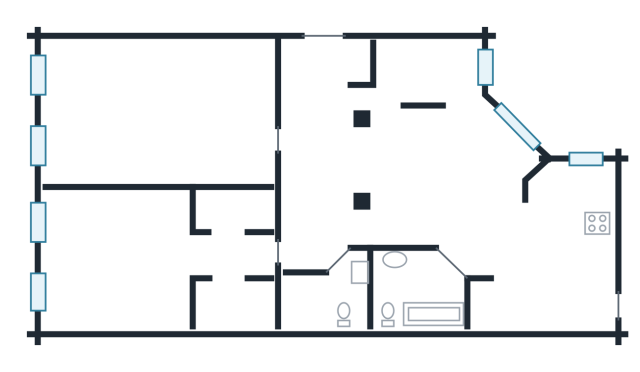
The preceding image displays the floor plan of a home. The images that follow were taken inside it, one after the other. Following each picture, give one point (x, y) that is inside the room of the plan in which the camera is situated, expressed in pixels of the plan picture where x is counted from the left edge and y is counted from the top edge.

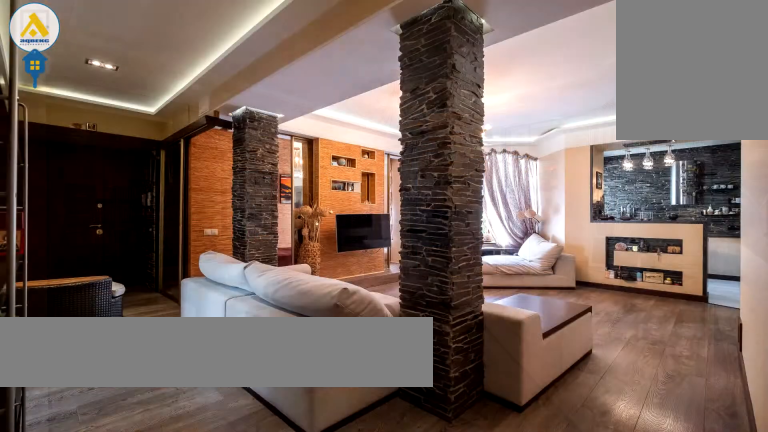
(415, 164)
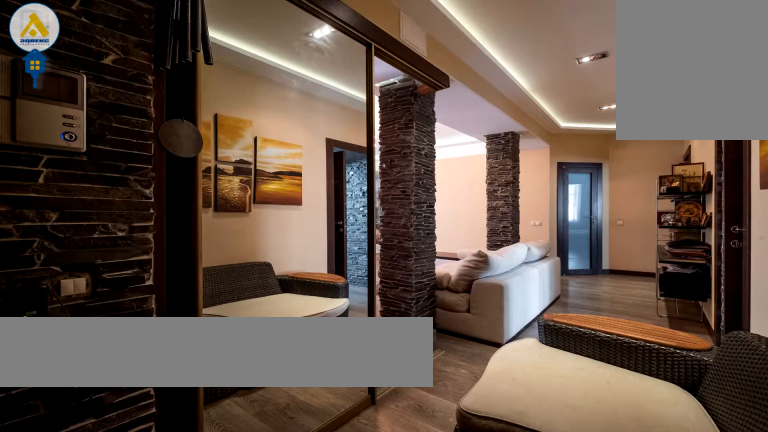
(415, 164)
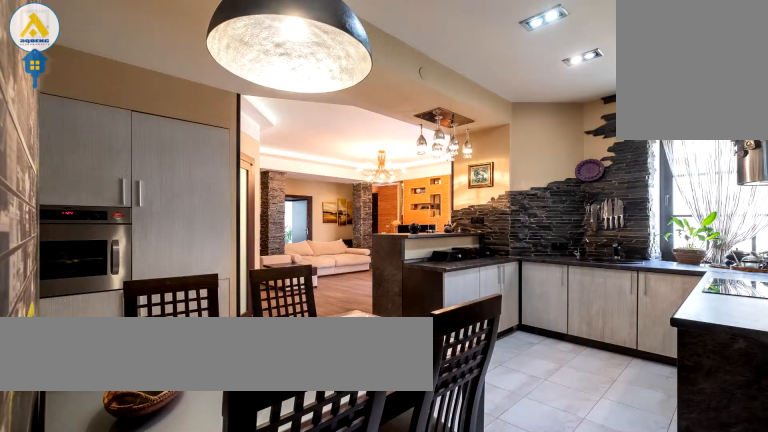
(551, 257)
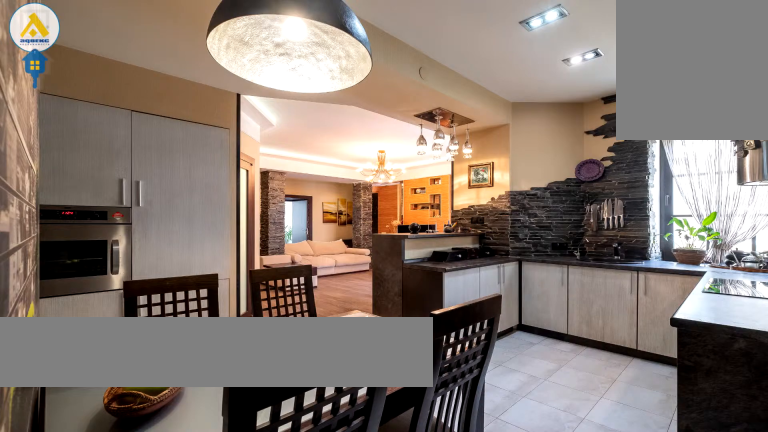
(554, 255)
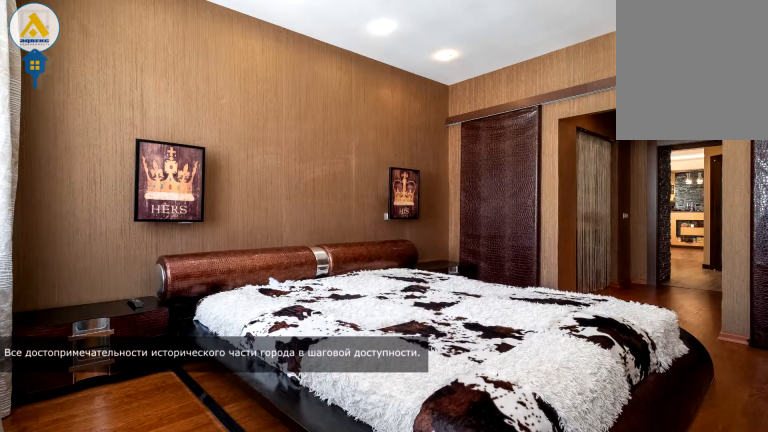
(111, 258)
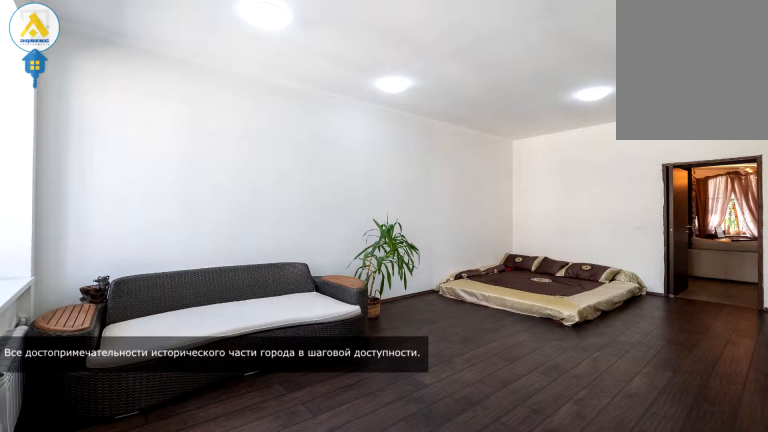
(147, 117)
